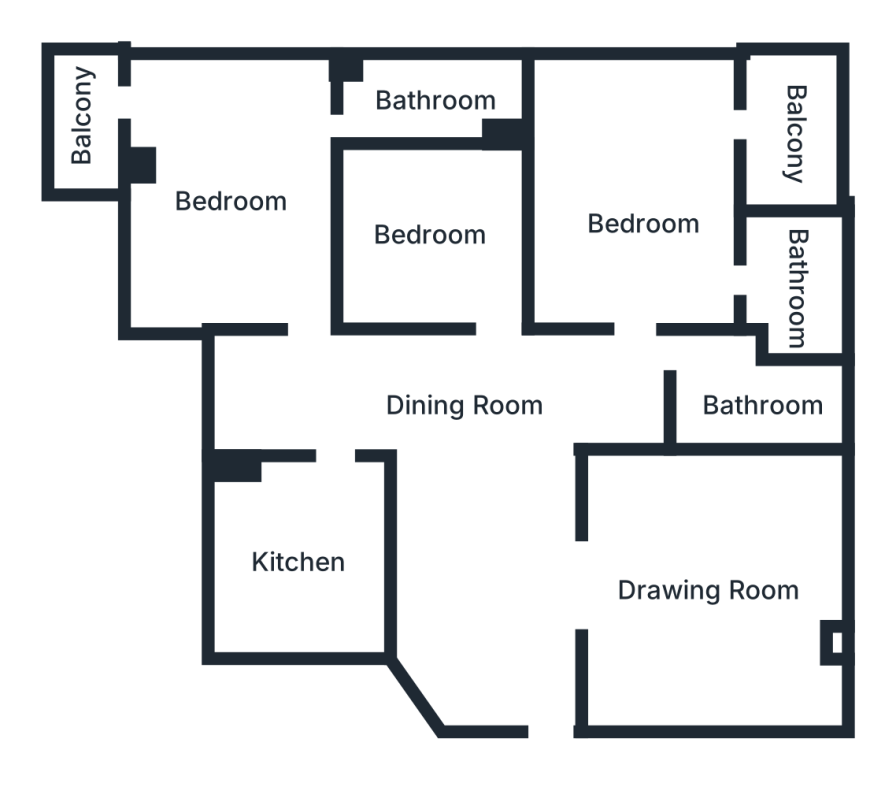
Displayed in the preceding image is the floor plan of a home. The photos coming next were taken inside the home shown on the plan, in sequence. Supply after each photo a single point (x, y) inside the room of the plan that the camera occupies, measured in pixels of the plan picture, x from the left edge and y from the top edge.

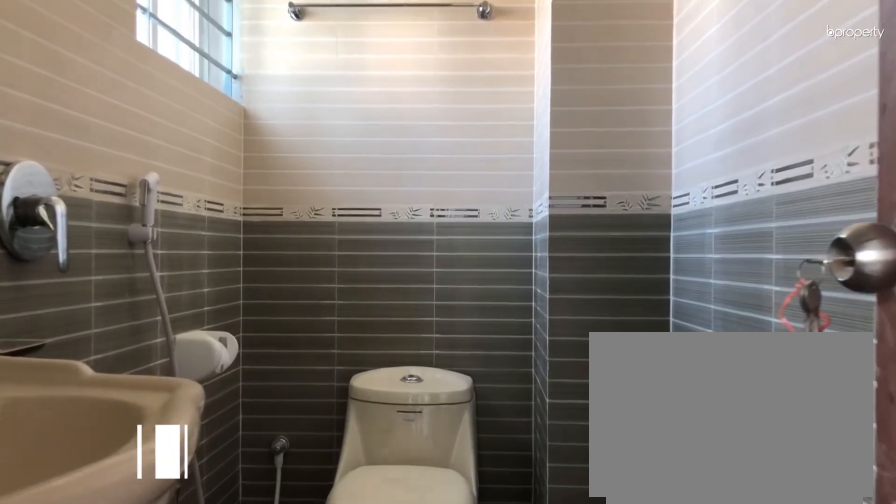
(434, 104)
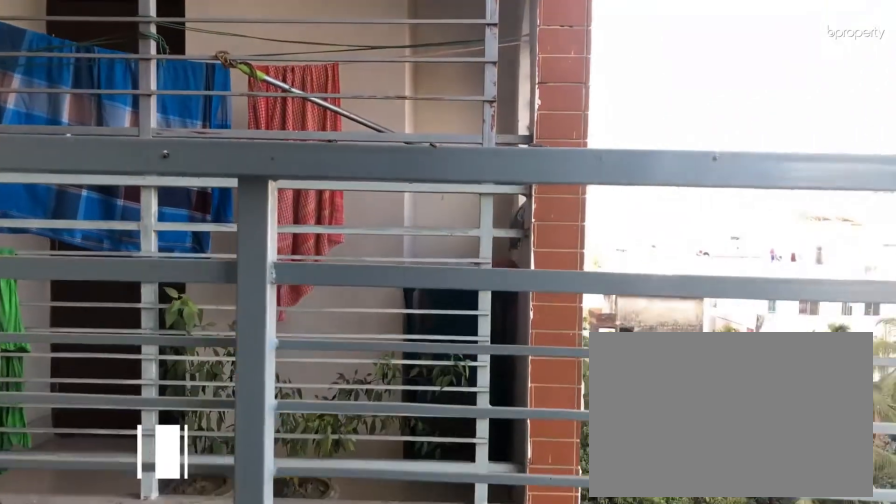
(81, 114)
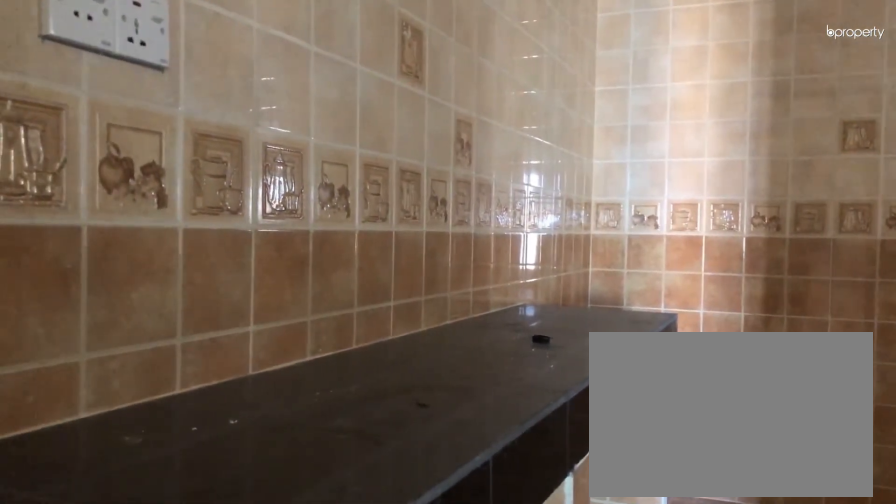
(300, 562)
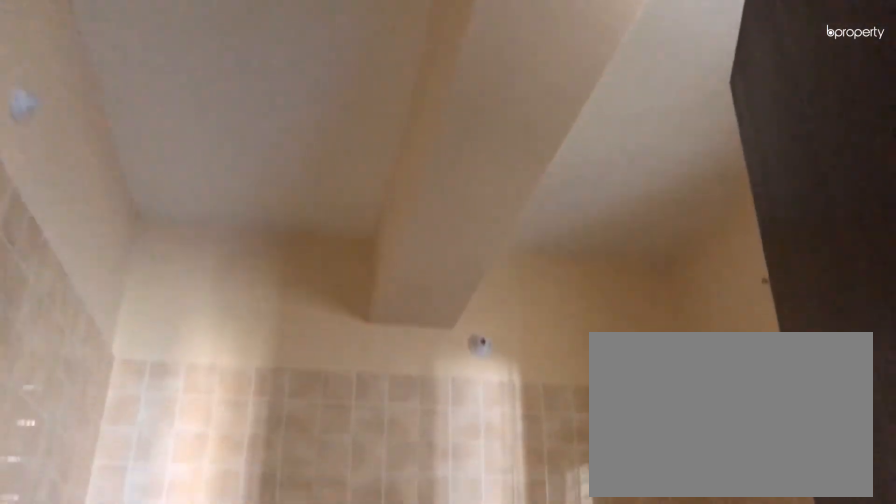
(301, 562)
